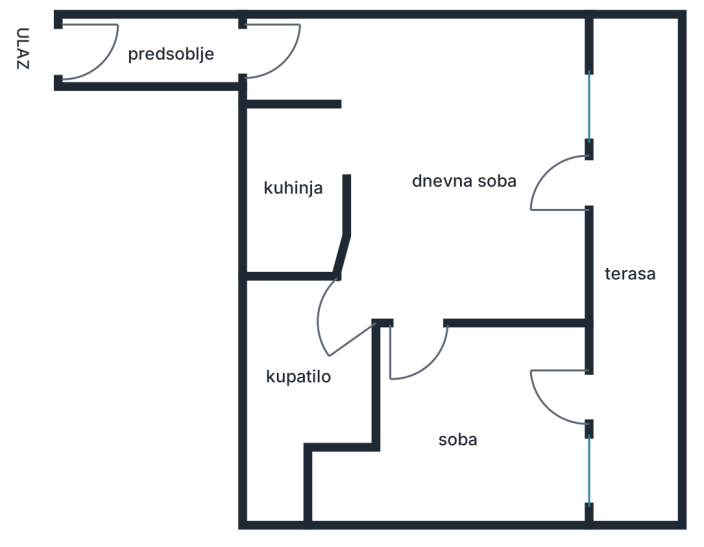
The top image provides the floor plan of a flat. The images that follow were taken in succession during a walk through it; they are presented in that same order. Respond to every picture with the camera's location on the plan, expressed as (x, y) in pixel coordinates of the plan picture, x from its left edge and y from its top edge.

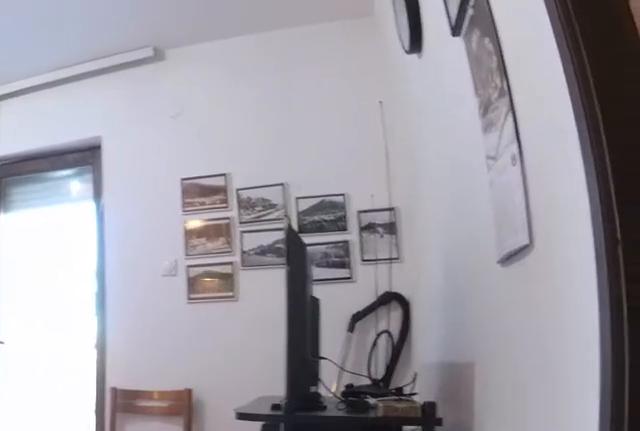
(368, 286)
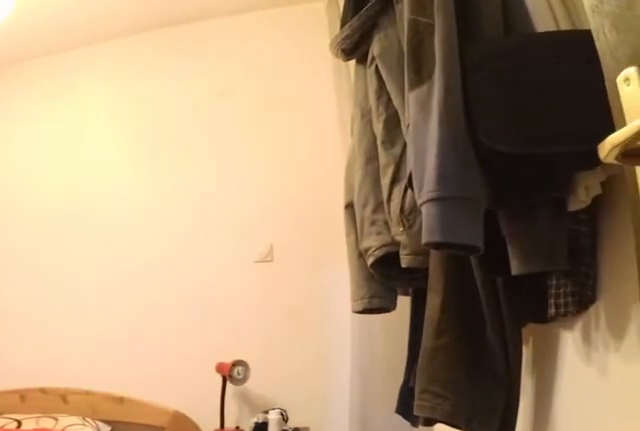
(415, 301)
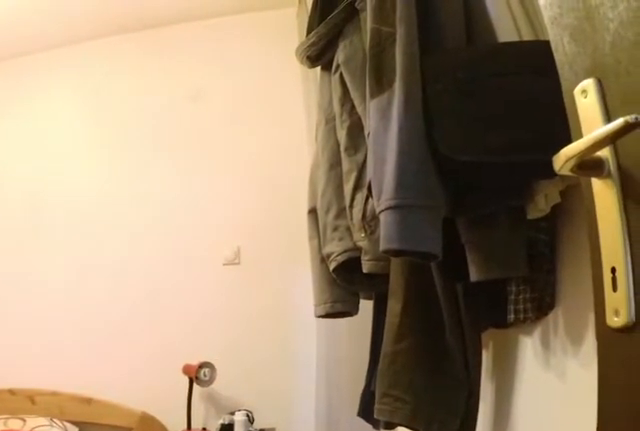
(415, 301)
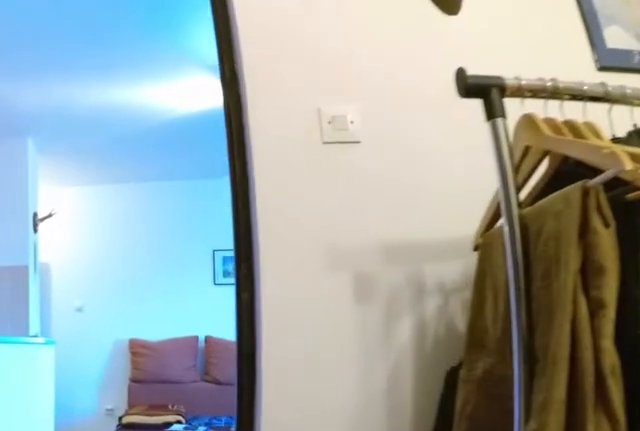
(415, 396)
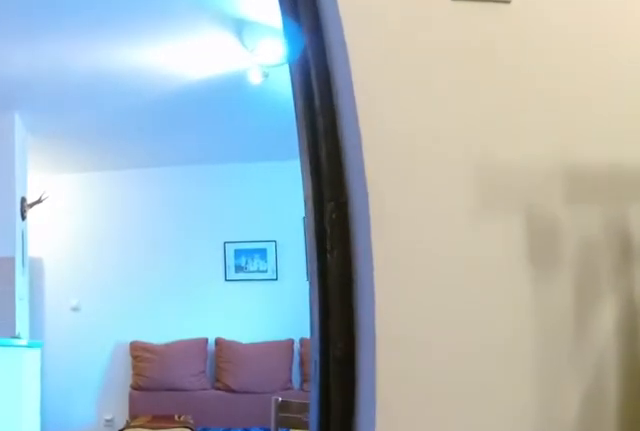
(415, 379)
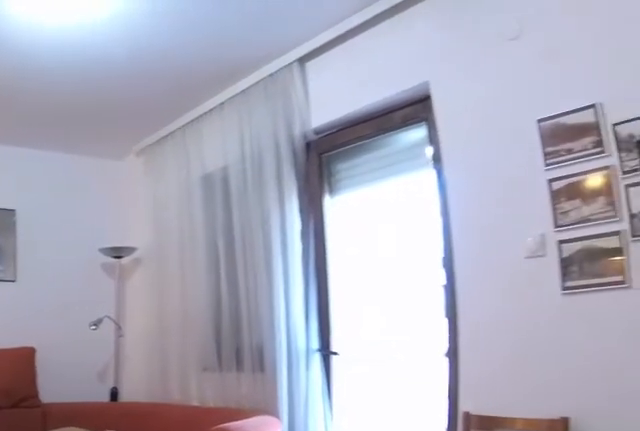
(408, 338)
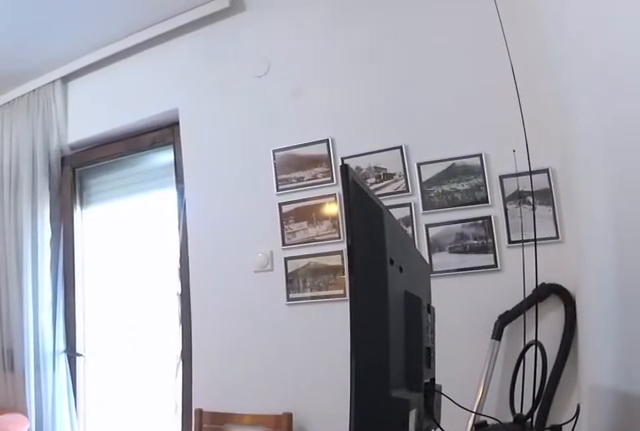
(428, 304)
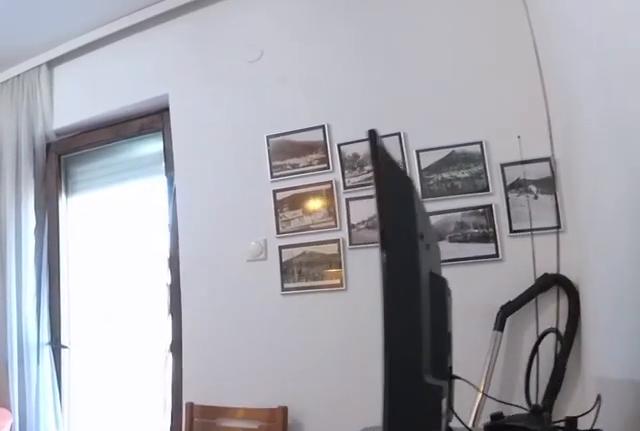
(440, 293)
